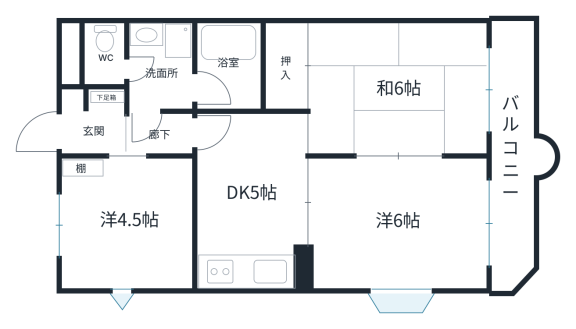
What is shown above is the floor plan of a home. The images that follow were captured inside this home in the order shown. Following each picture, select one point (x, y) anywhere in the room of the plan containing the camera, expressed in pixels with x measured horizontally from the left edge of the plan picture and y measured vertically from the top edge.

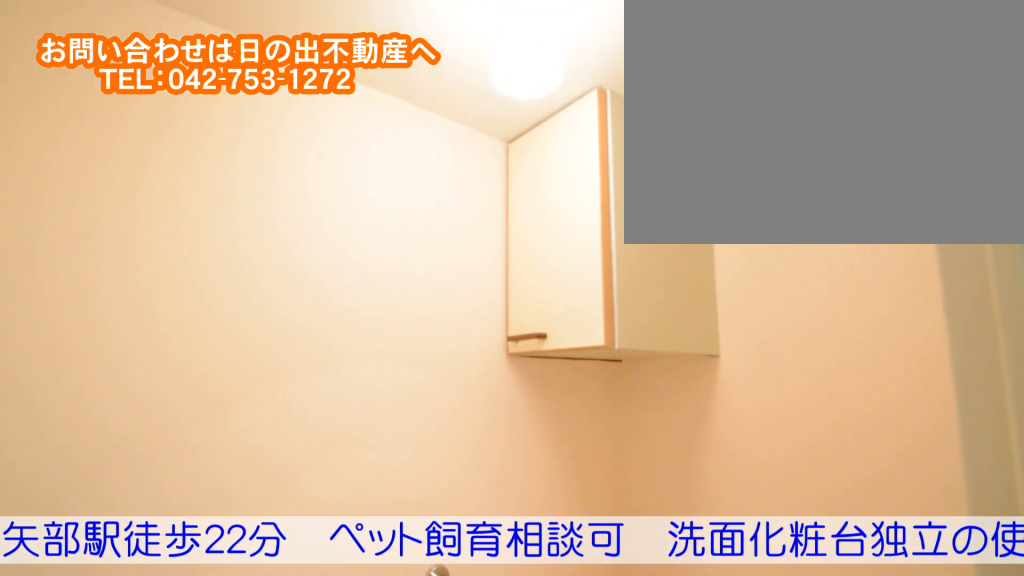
(104, 55)
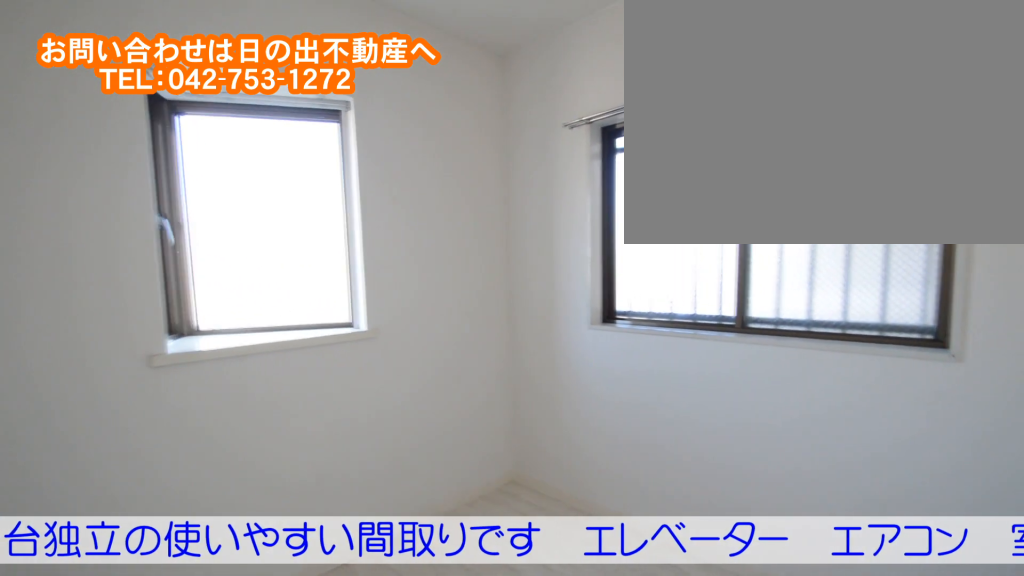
(128, 248)
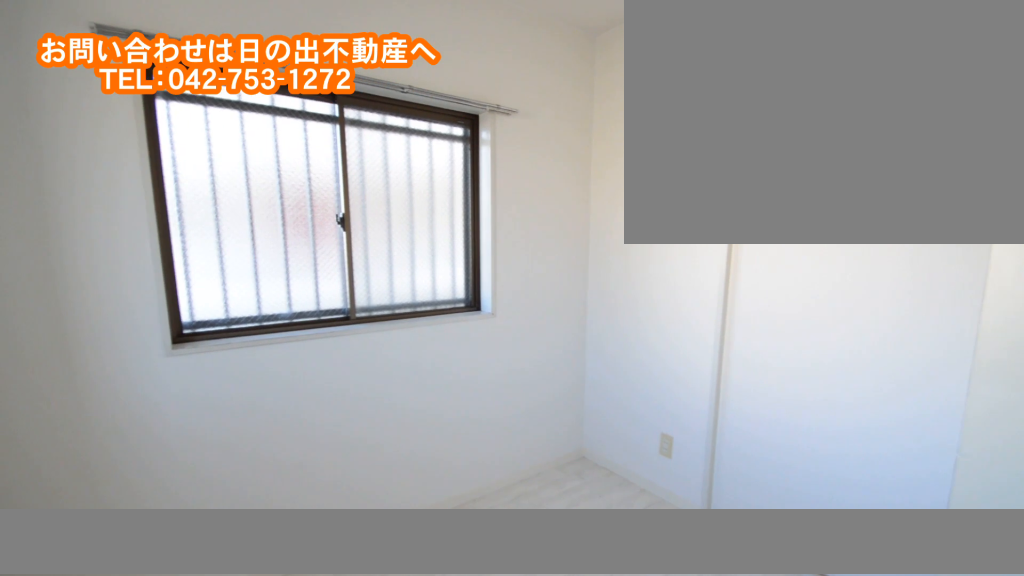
(128, 248)
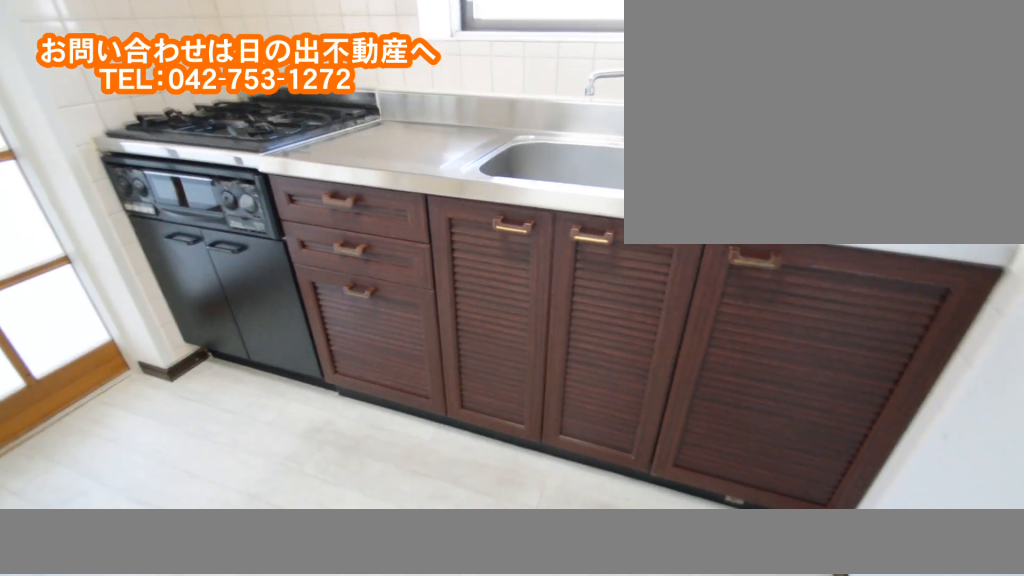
(258, 218)
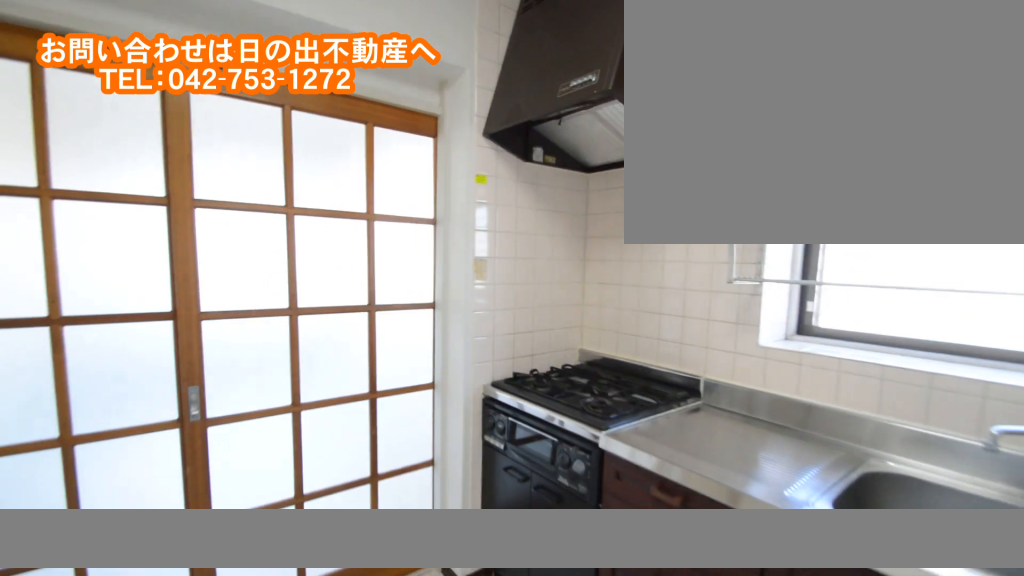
(258, 218)
